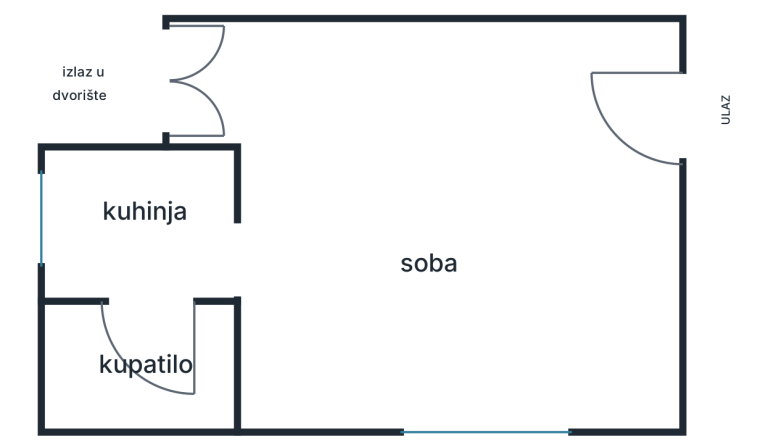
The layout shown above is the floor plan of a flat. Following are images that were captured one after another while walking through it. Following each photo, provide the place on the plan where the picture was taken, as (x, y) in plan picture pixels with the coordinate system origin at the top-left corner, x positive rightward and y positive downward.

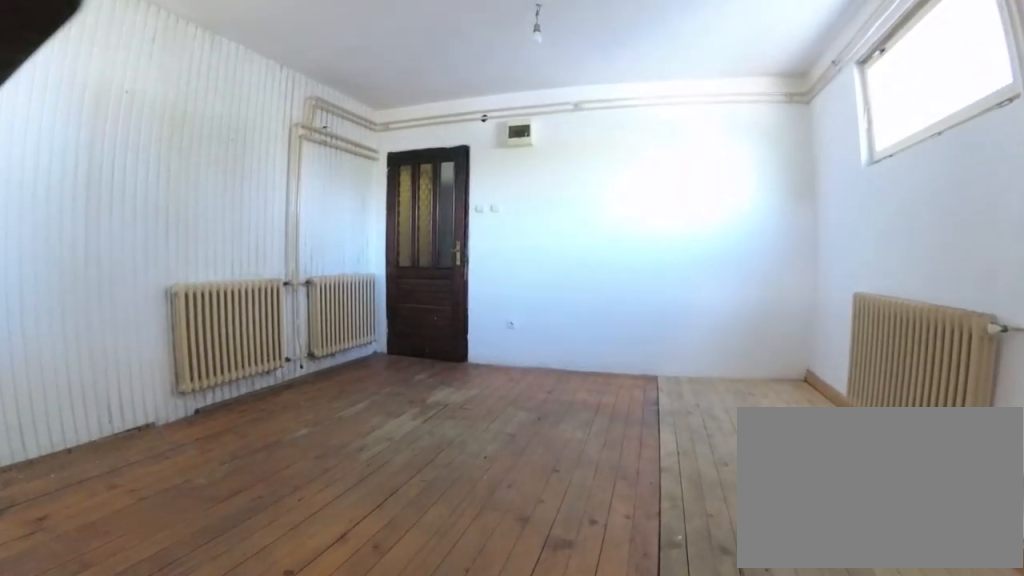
(249, 246)
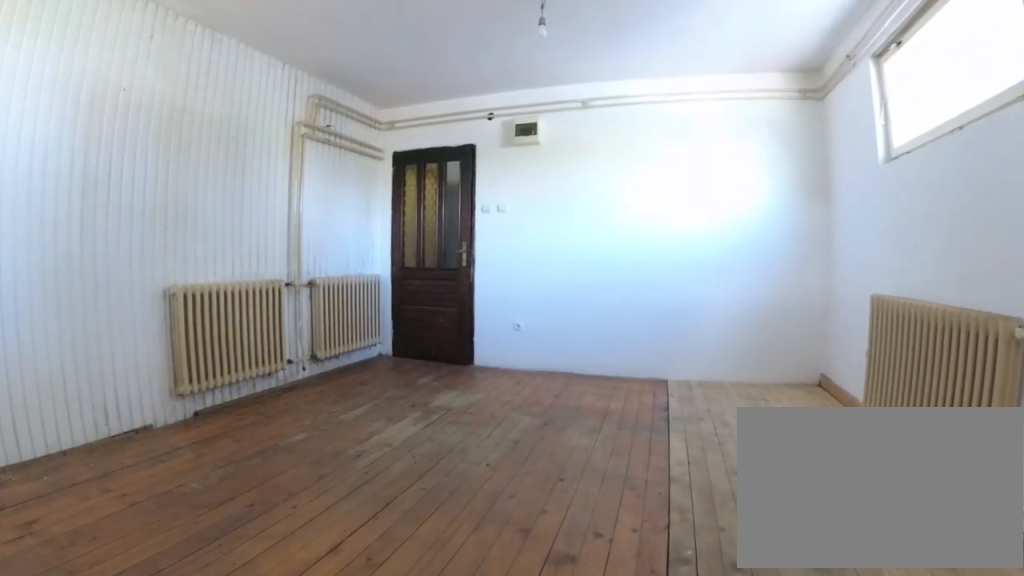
(258, 249)
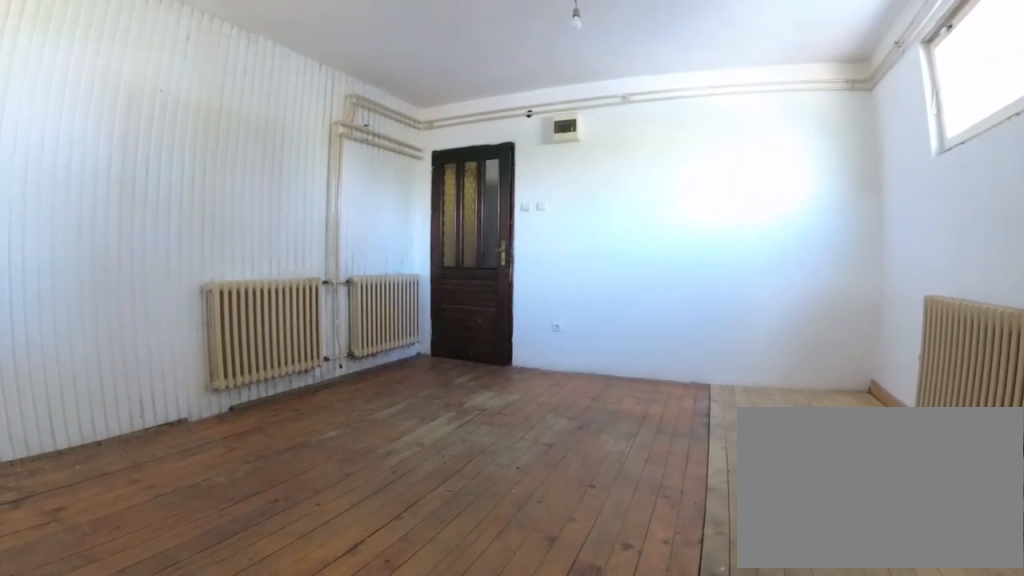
(274, 252)
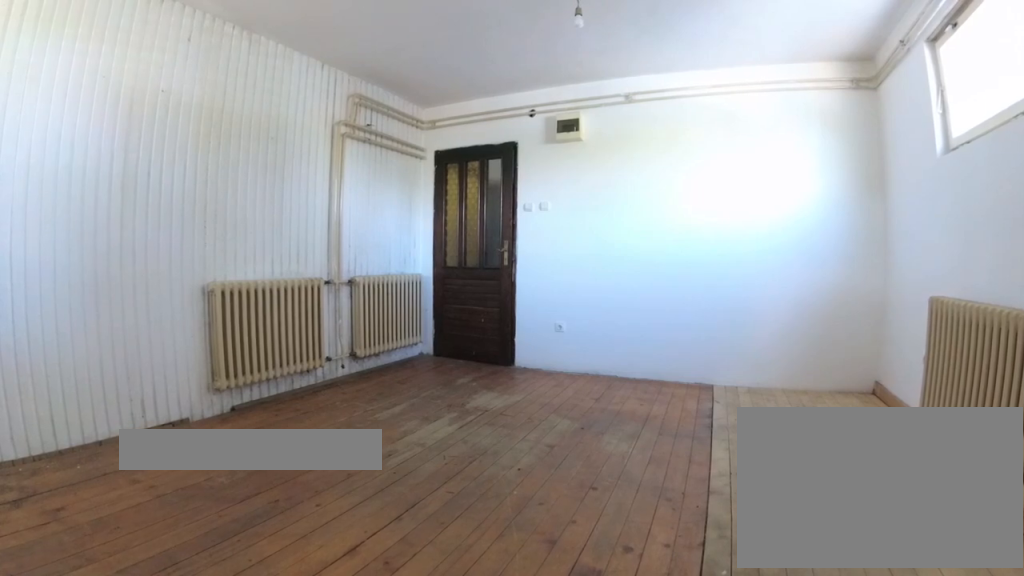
(274, 252)
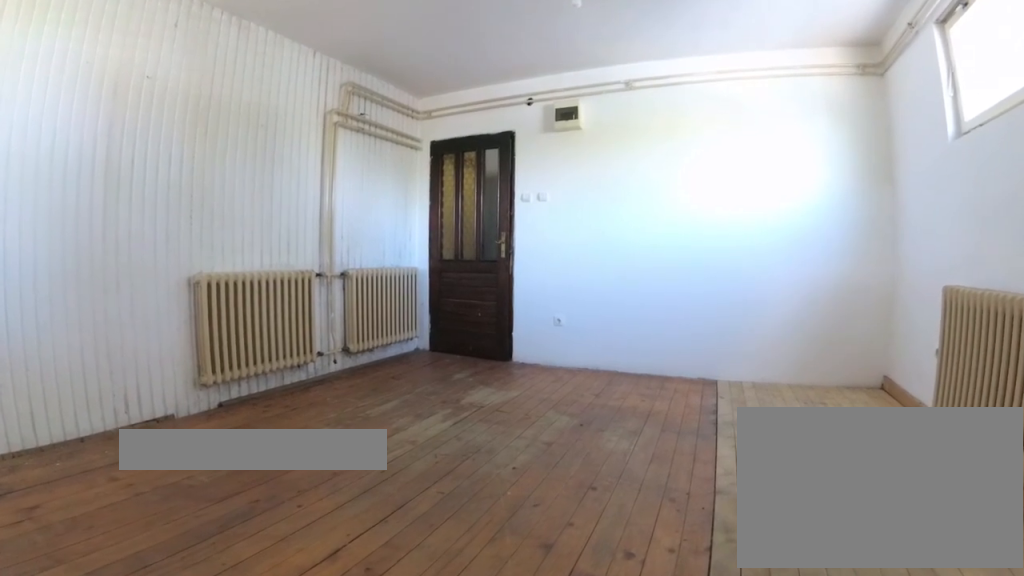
(296, 251)
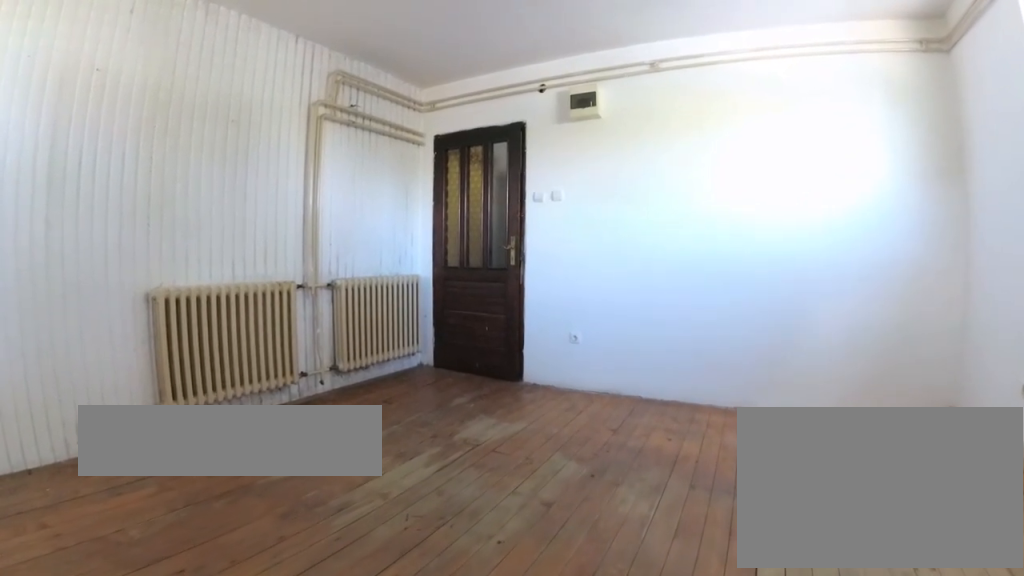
(359, 246)
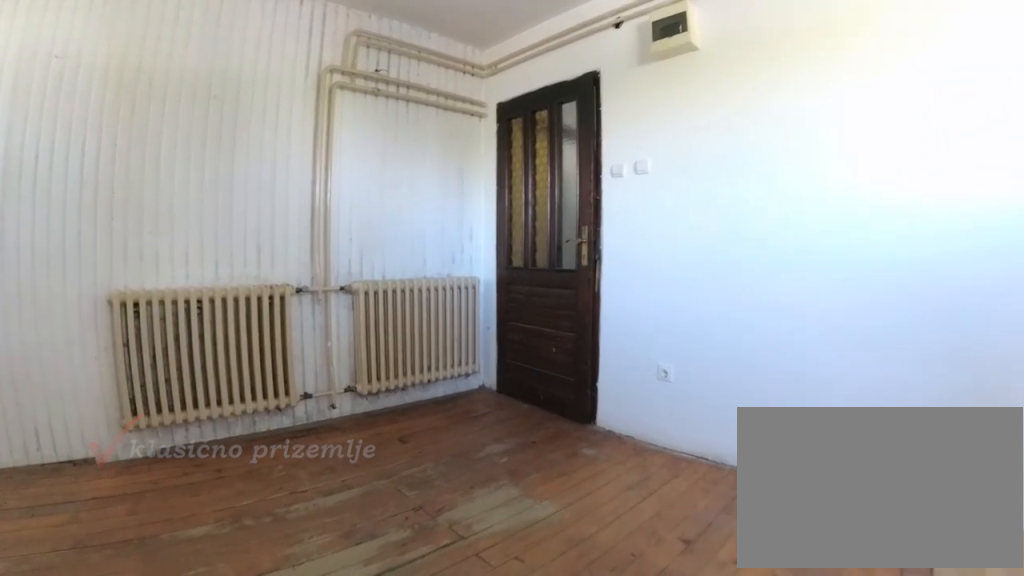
(452, 230)
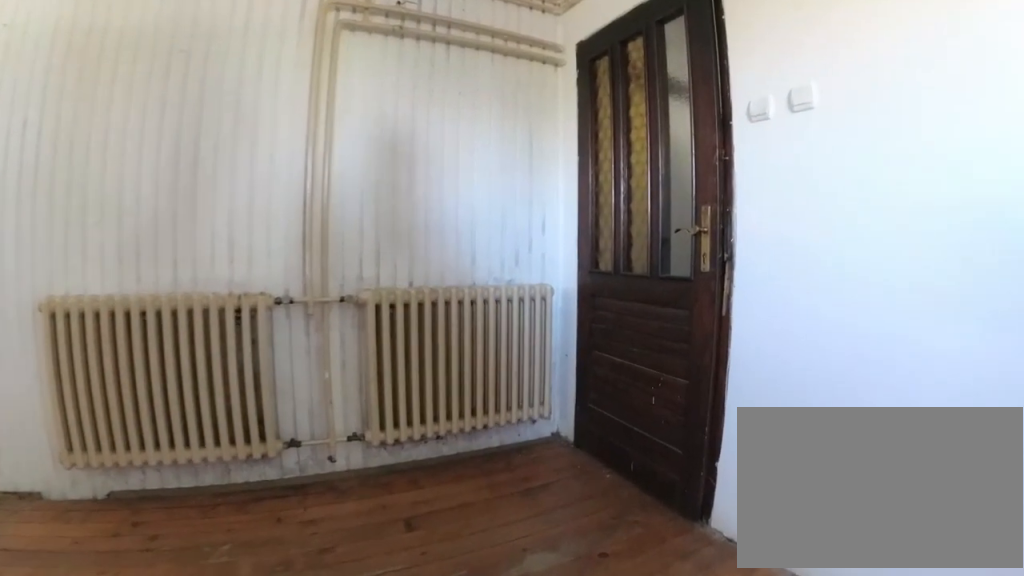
(512, 194)
